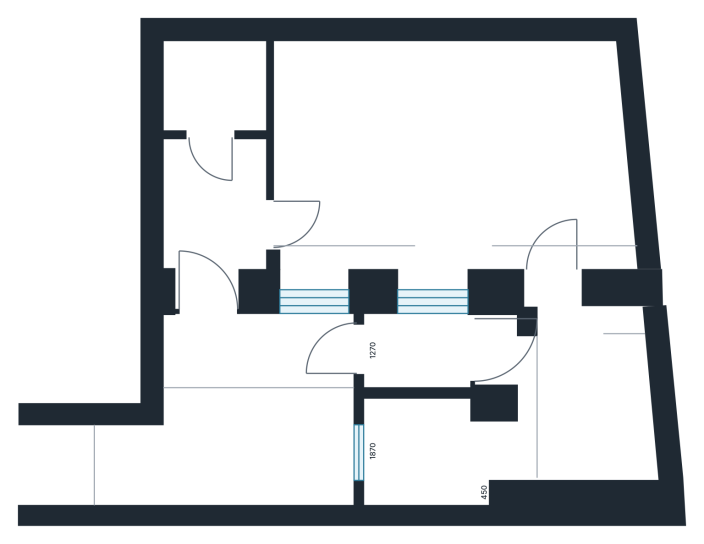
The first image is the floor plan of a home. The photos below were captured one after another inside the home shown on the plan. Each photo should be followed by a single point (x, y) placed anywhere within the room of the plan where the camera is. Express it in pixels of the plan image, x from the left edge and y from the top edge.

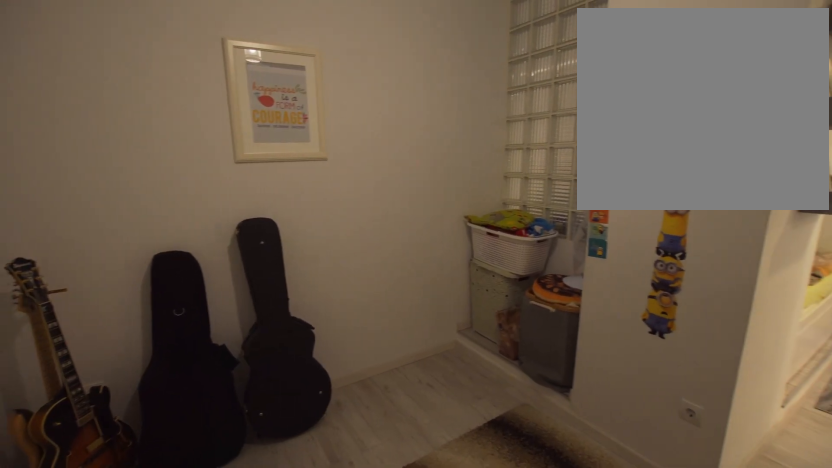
(568, 389)
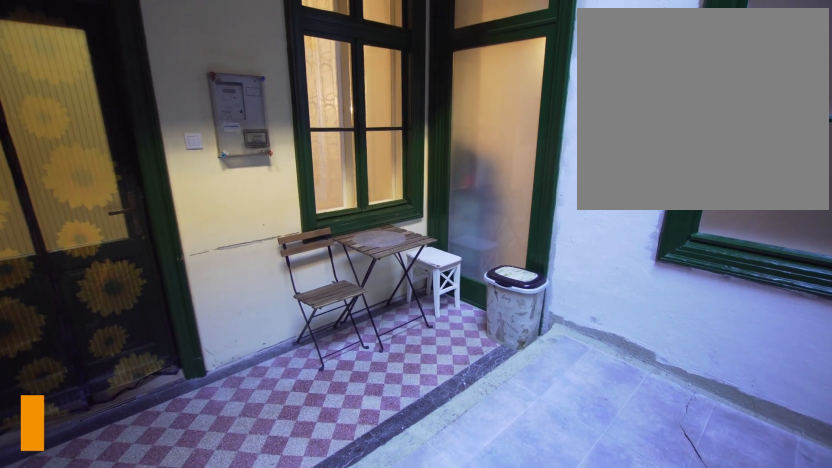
(245, 419)
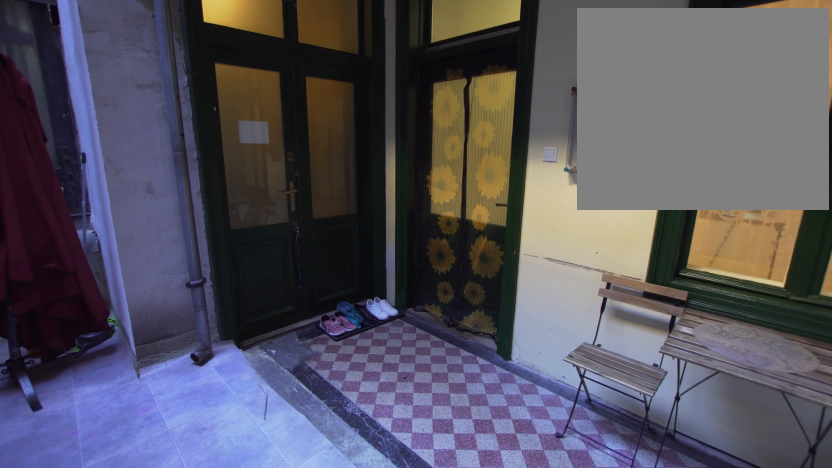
(243, 419)
